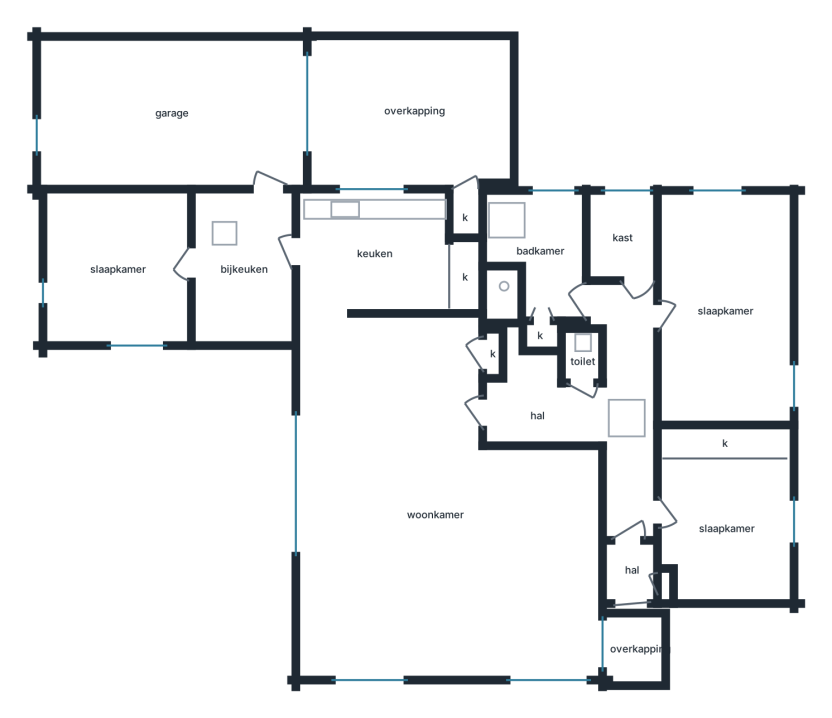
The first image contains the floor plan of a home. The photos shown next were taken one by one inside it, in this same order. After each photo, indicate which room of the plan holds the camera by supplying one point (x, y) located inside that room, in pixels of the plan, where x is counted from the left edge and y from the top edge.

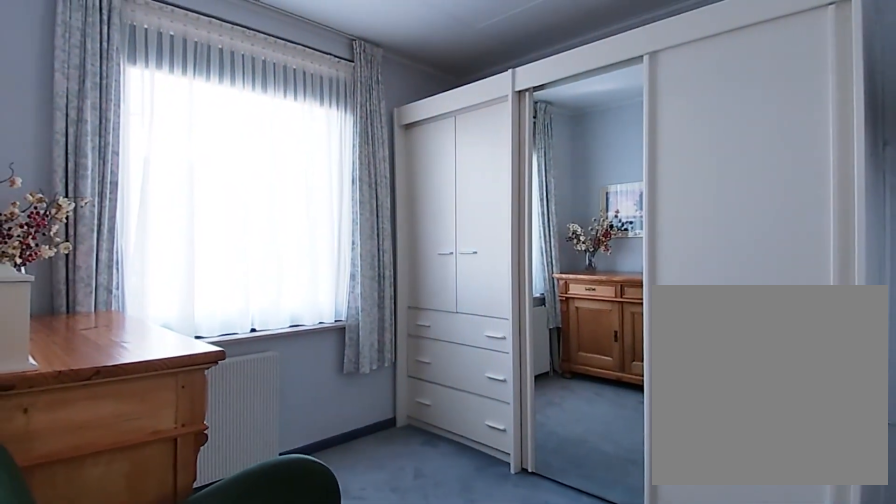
(724, 310)
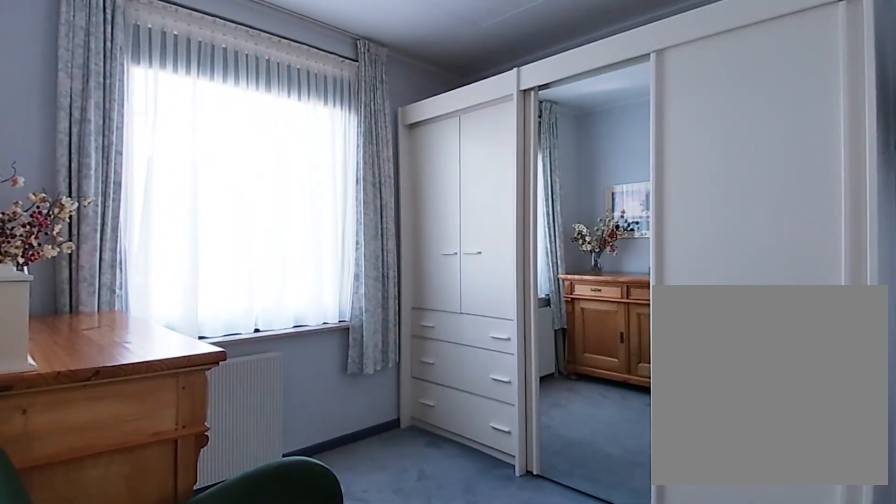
(724, 310)
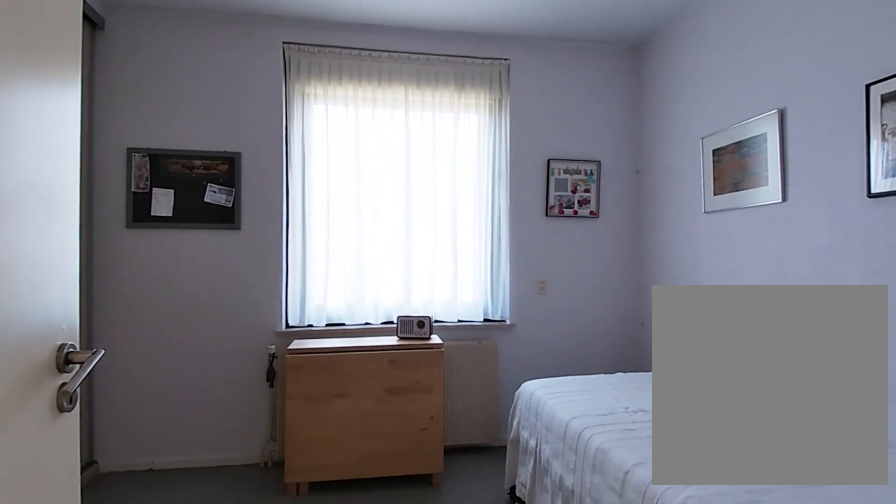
(725, 528)
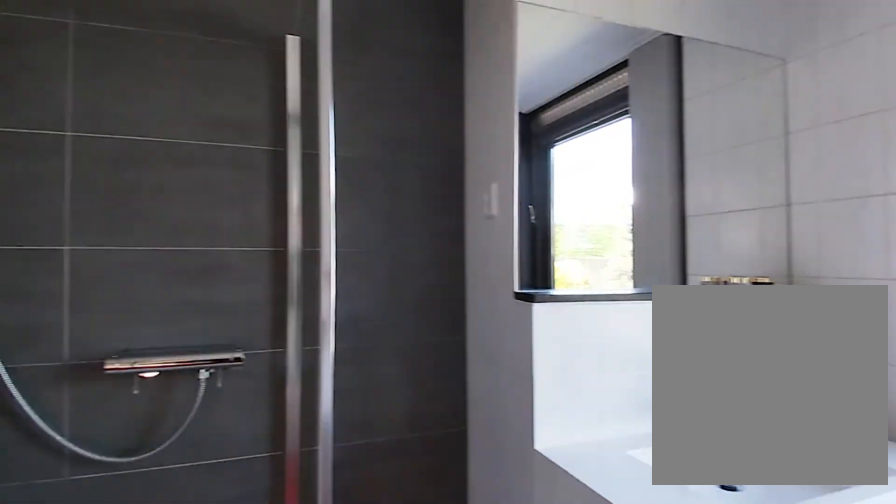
(541, 250)
